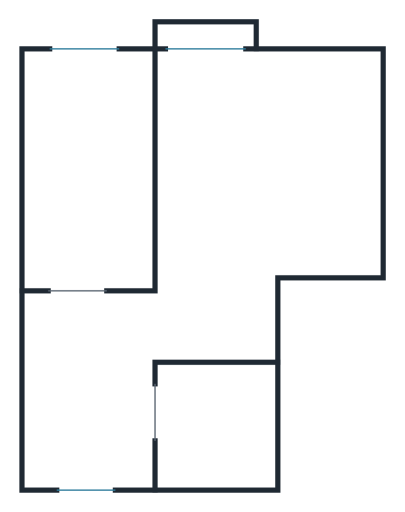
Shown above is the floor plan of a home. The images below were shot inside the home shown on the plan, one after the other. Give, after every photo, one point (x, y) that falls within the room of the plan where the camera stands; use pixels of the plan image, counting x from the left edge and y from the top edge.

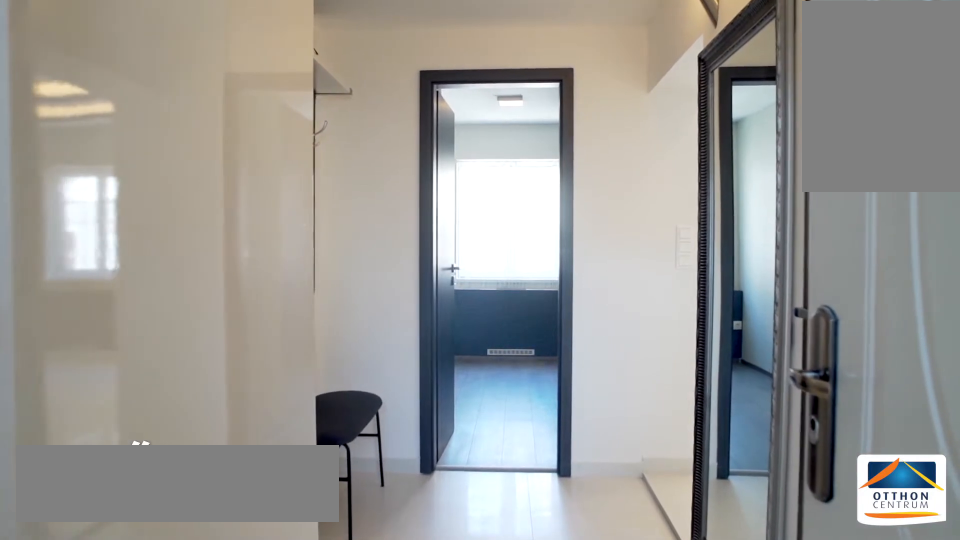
(86, 421)
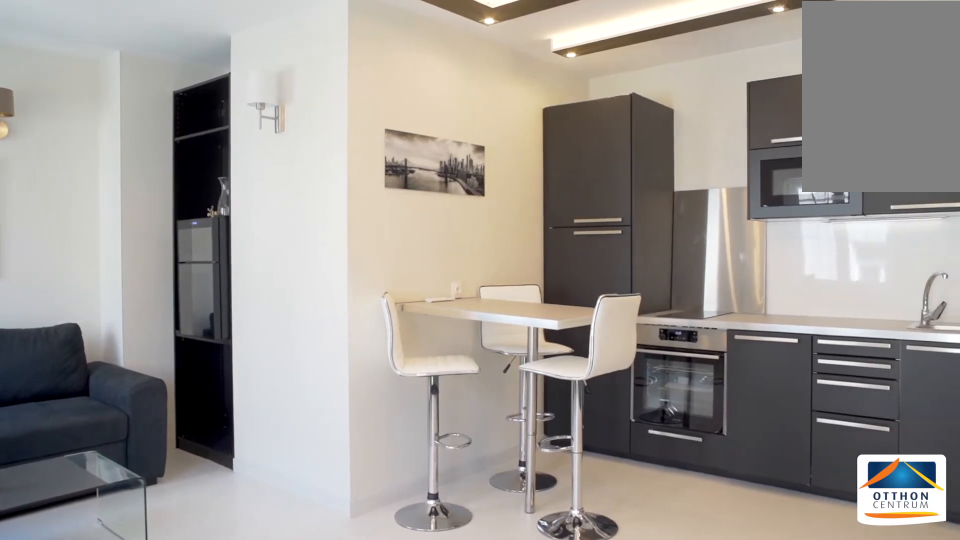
(244, 185)
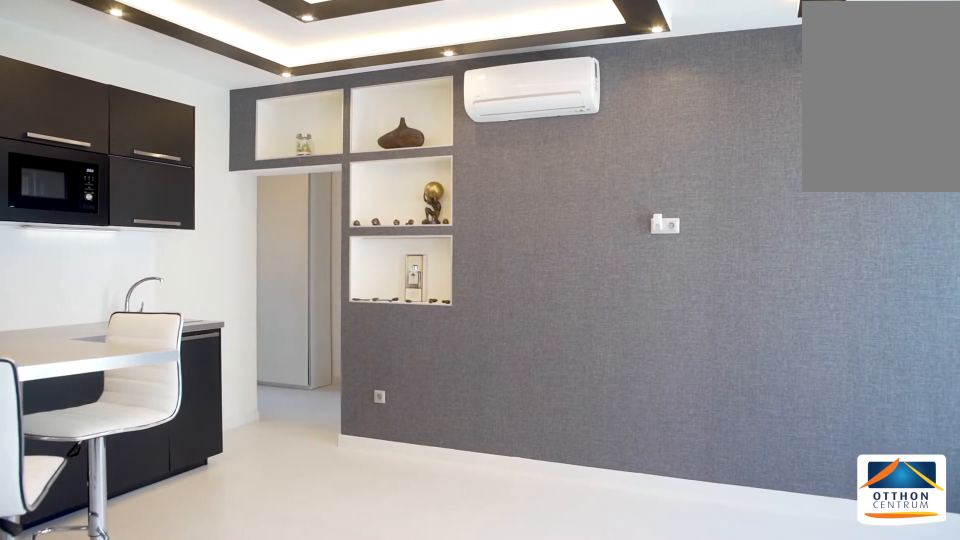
(244, 185)
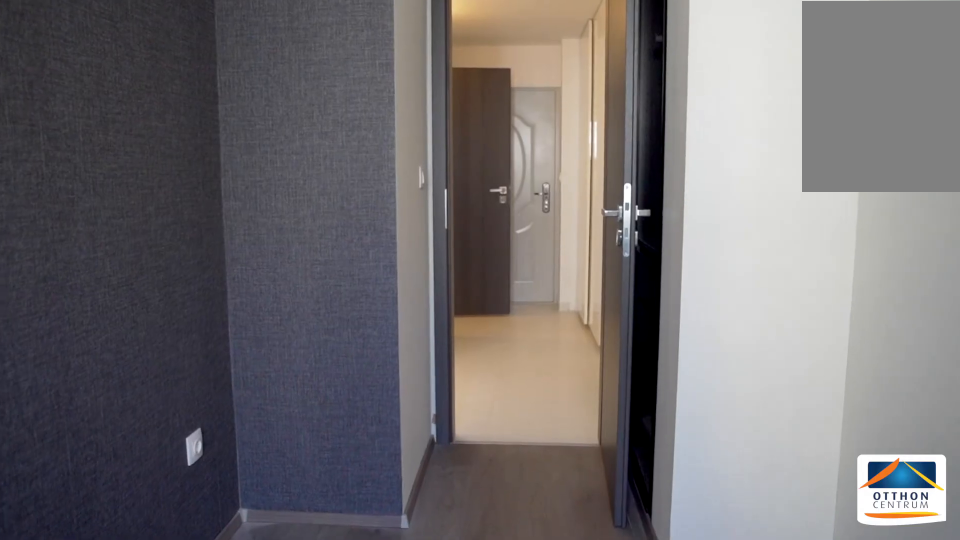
(87, 179)
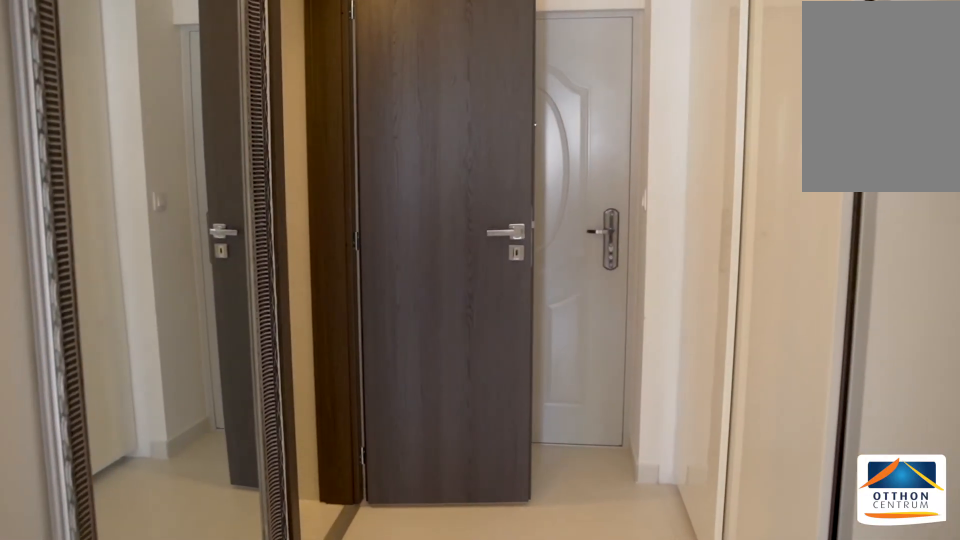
(88, 390)
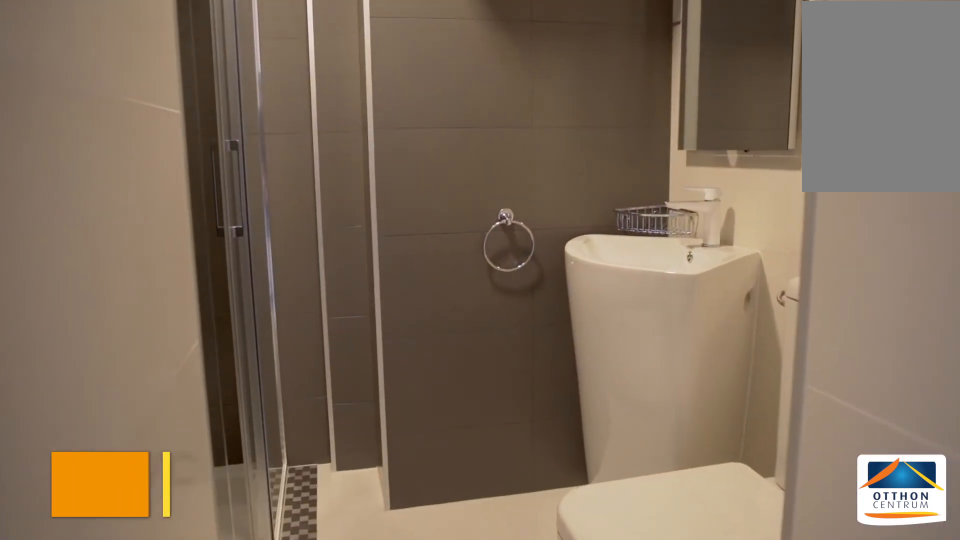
(217, 424)
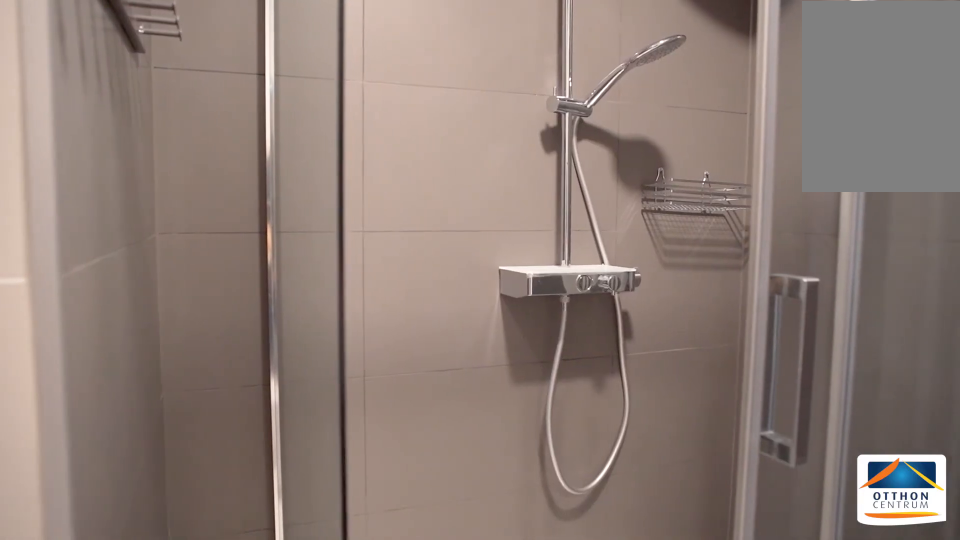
(216, 424)
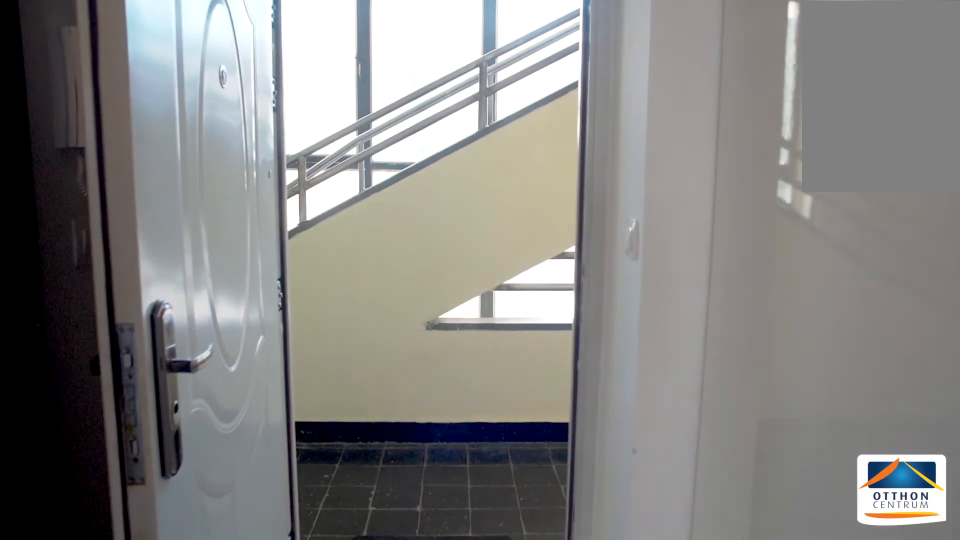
(83, 405)
